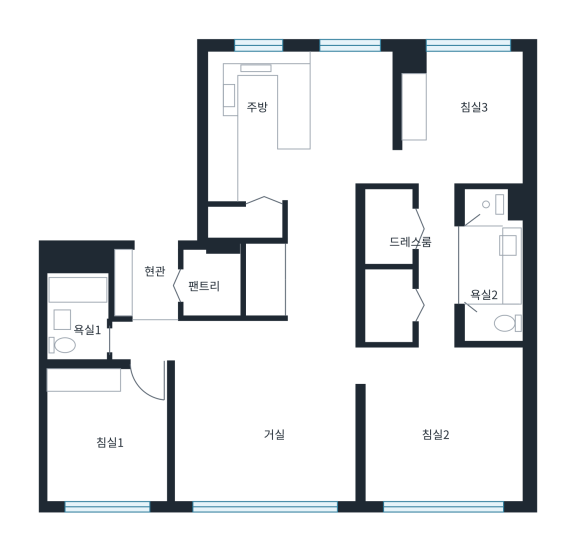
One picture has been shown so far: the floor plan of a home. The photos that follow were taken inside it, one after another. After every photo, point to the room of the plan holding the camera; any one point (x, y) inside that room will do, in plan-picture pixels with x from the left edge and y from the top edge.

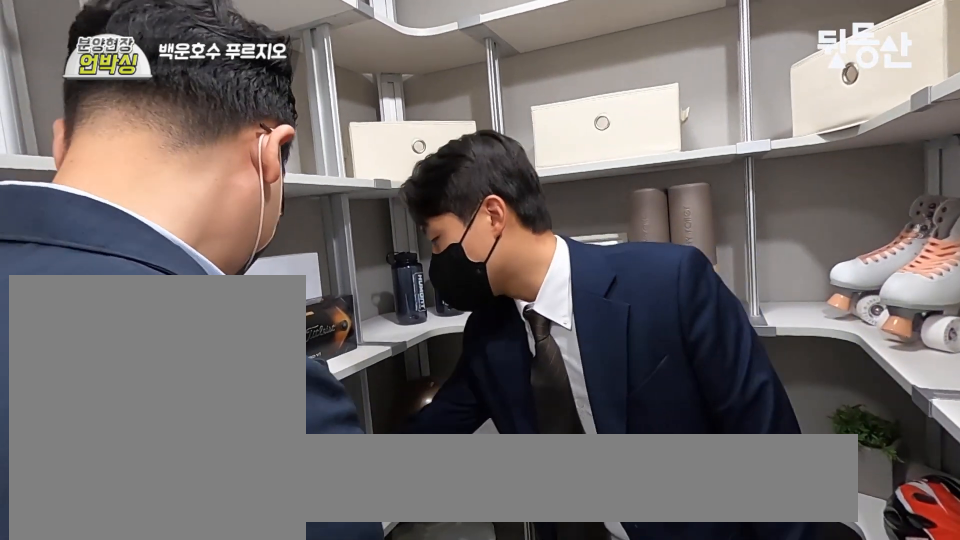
(149, 288)
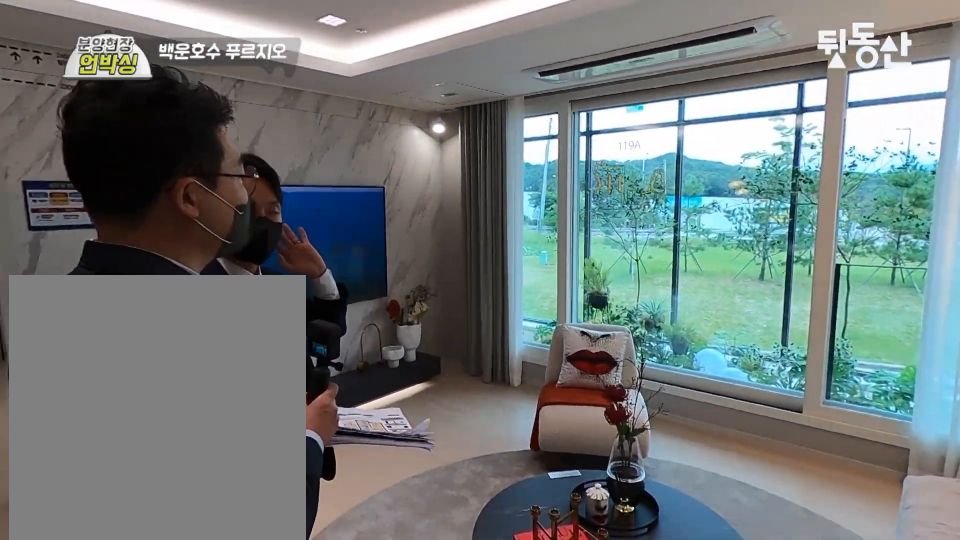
(277, 449)
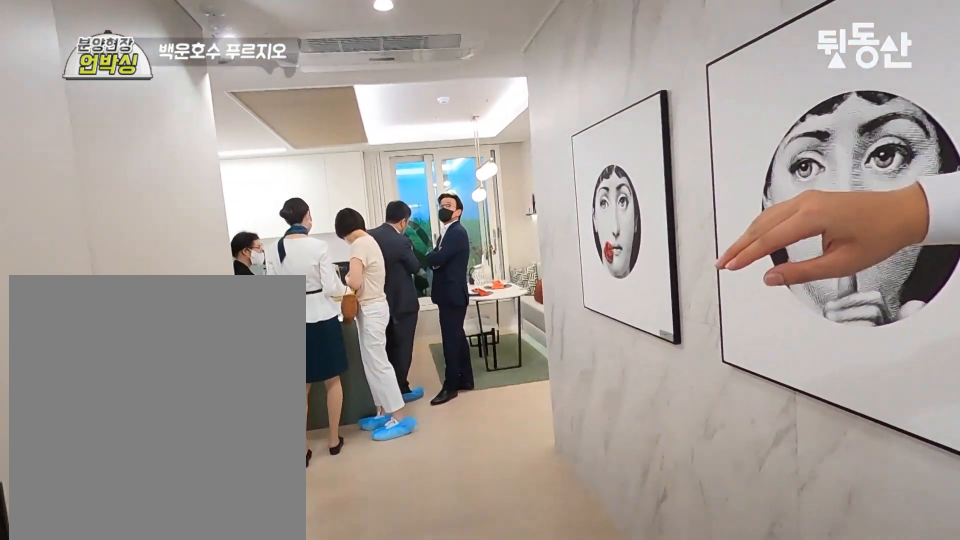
(321, 290)
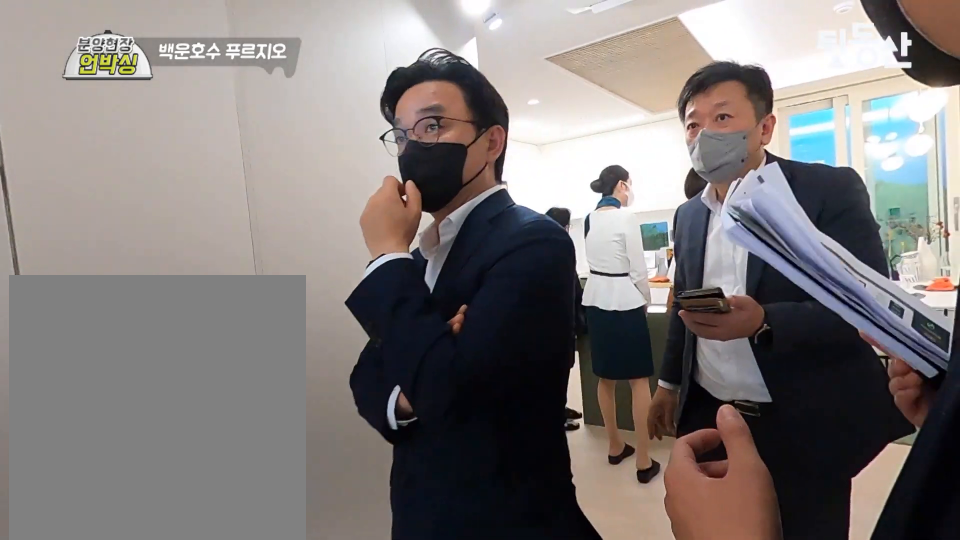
(322, 291)
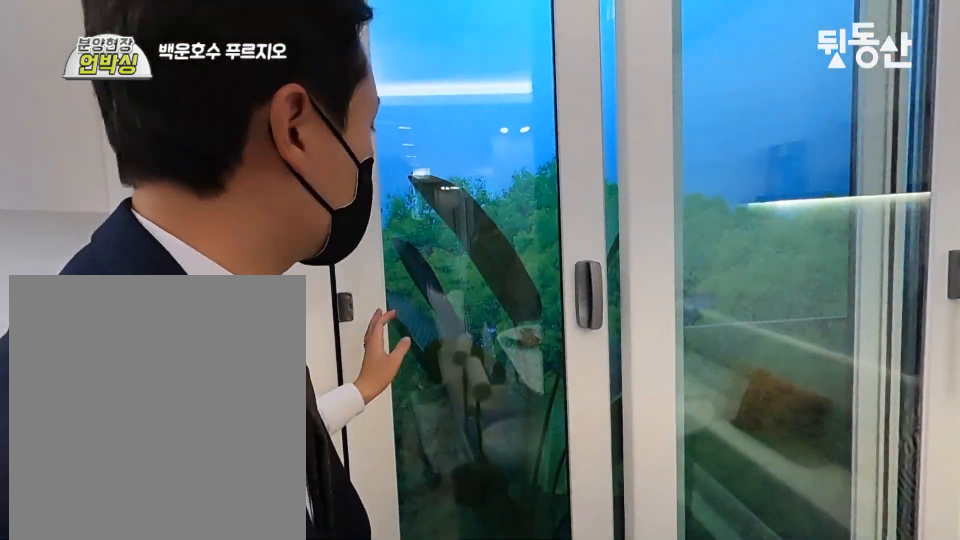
(349, 137)
